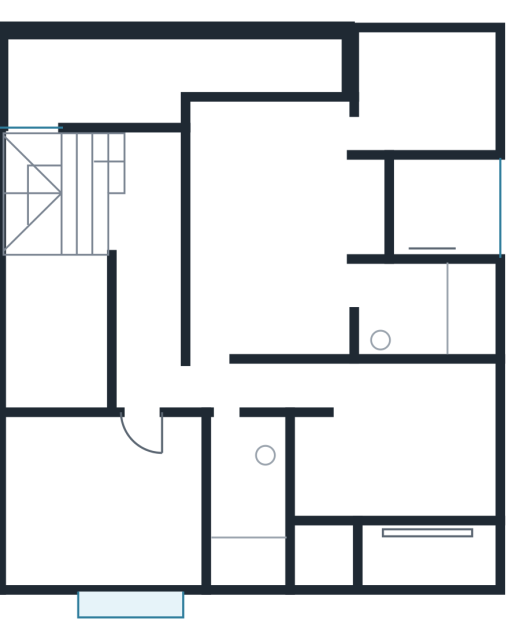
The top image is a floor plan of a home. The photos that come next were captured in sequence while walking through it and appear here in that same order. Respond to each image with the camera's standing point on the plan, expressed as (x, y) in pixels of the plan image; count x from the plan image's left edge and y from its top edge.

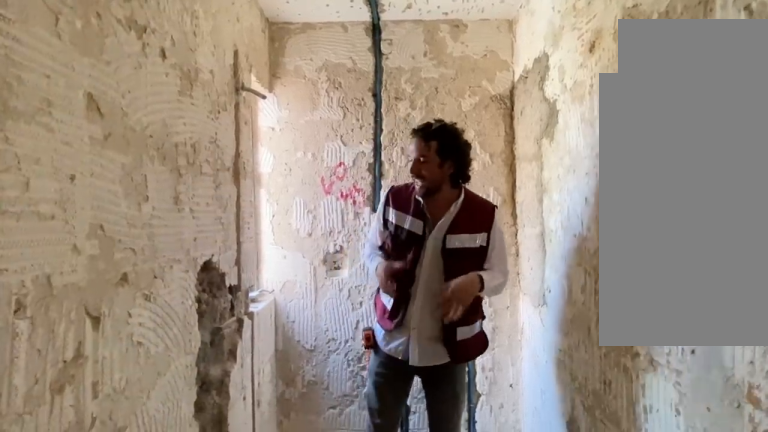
(229, 423)
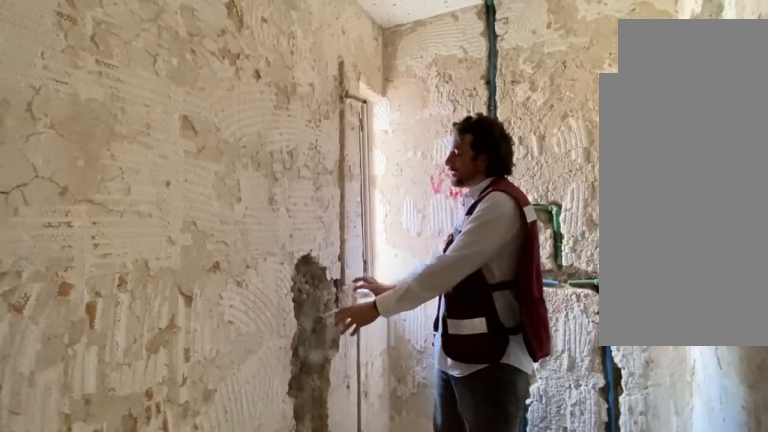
(229, 421)
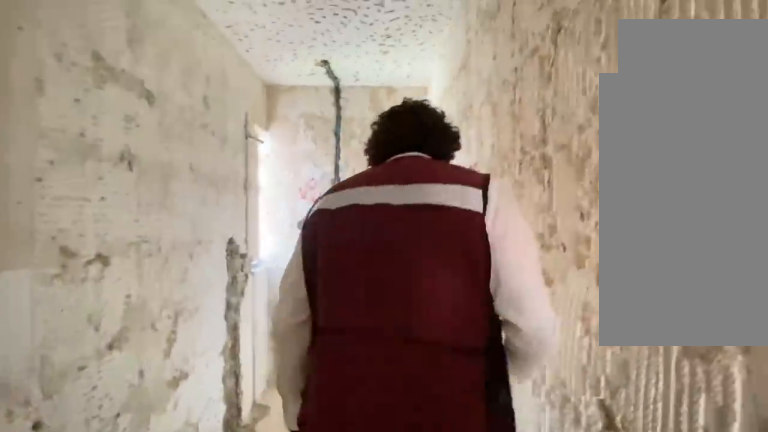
(235, 438)
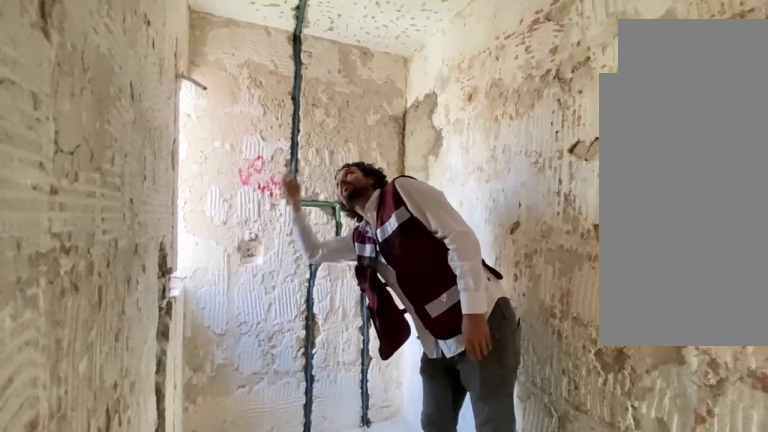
(234, 437)
